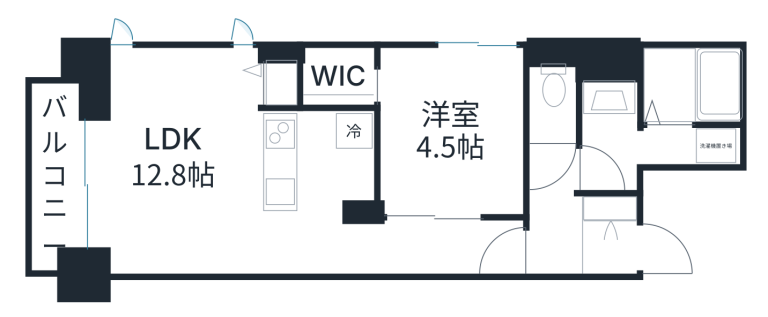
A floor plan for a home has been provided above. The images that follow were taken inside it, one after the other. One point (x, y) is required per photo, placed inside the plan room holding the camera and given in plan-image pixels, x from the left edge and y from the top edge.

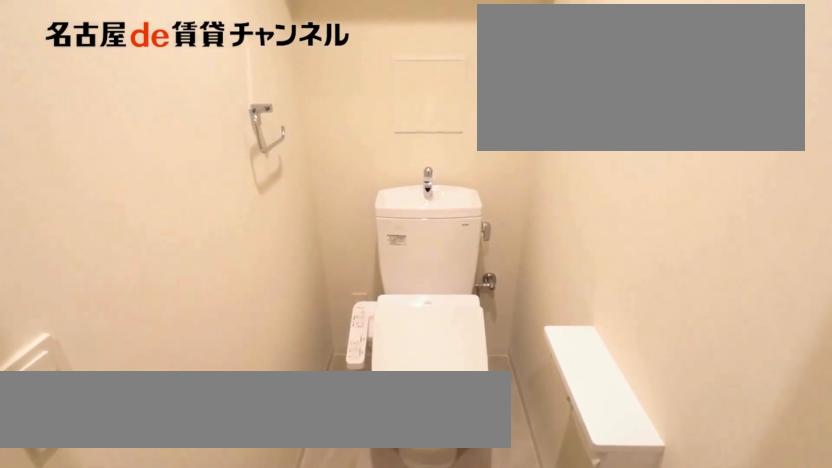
(554, 94)
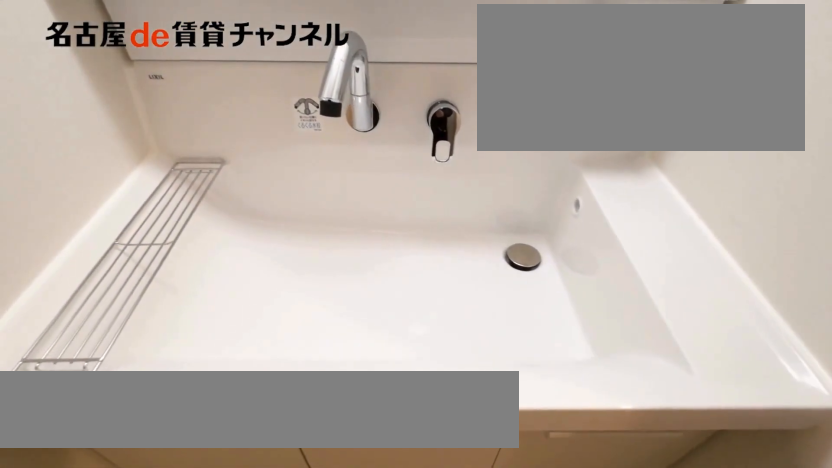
(655, 147)
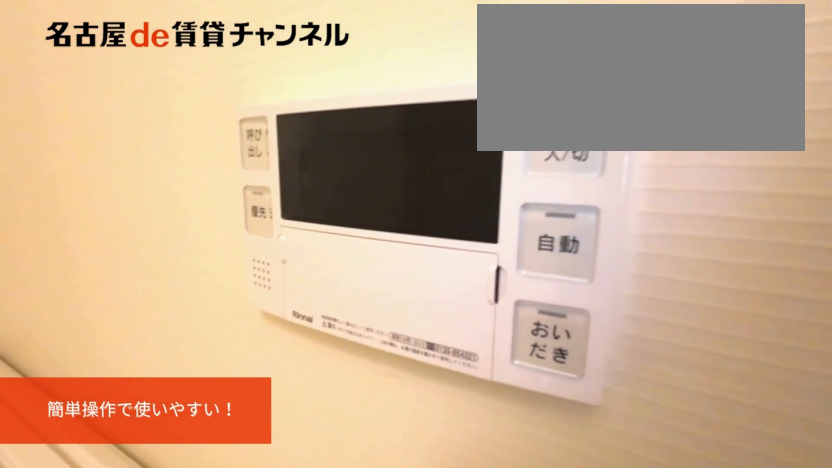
(653, 112)
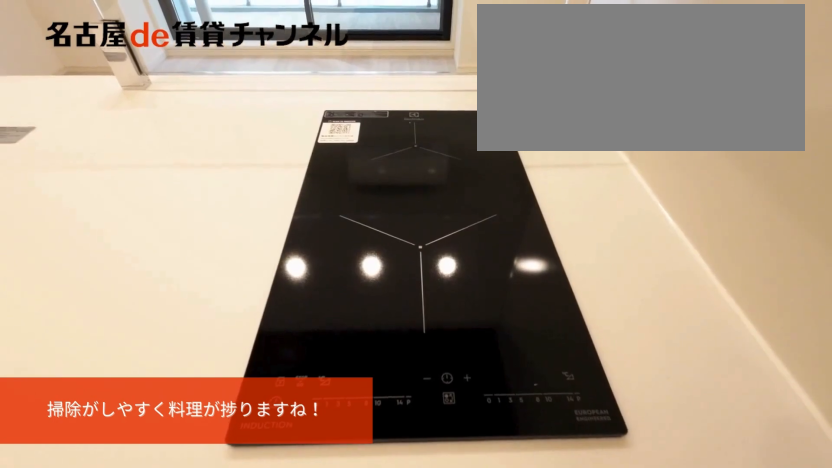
(320, 164)
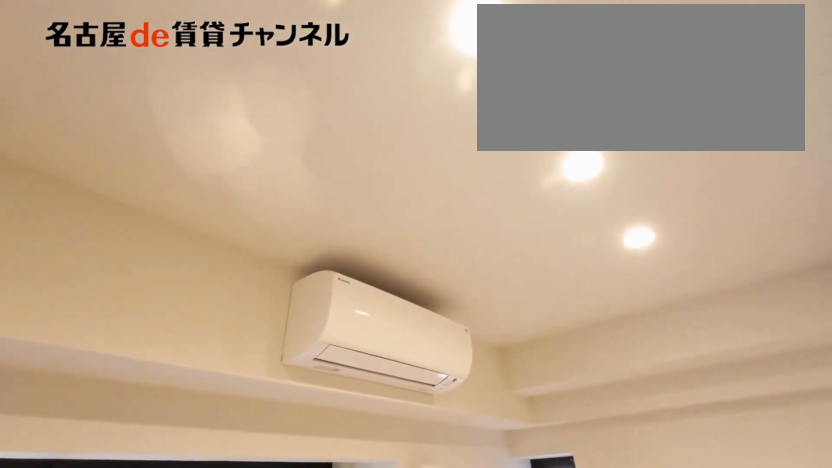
(172, 160)
